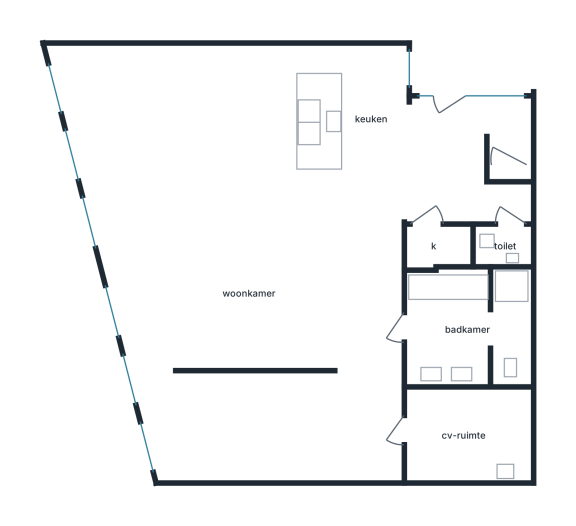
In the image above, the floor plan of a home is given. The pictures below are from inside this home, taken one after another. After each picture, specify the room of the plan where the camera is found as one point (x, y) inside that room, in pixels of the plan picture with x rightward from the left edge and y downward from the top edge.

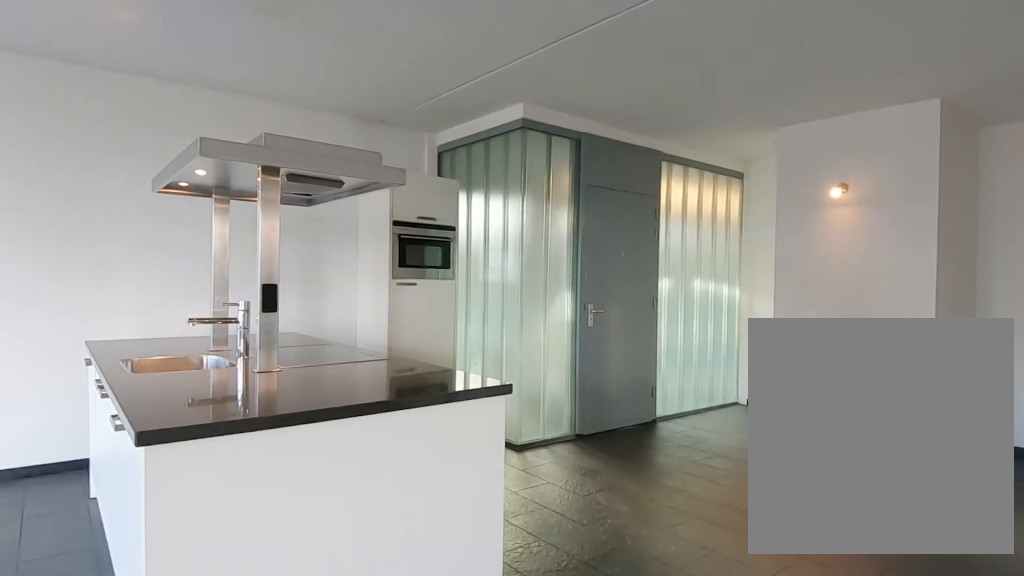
(240, 151)
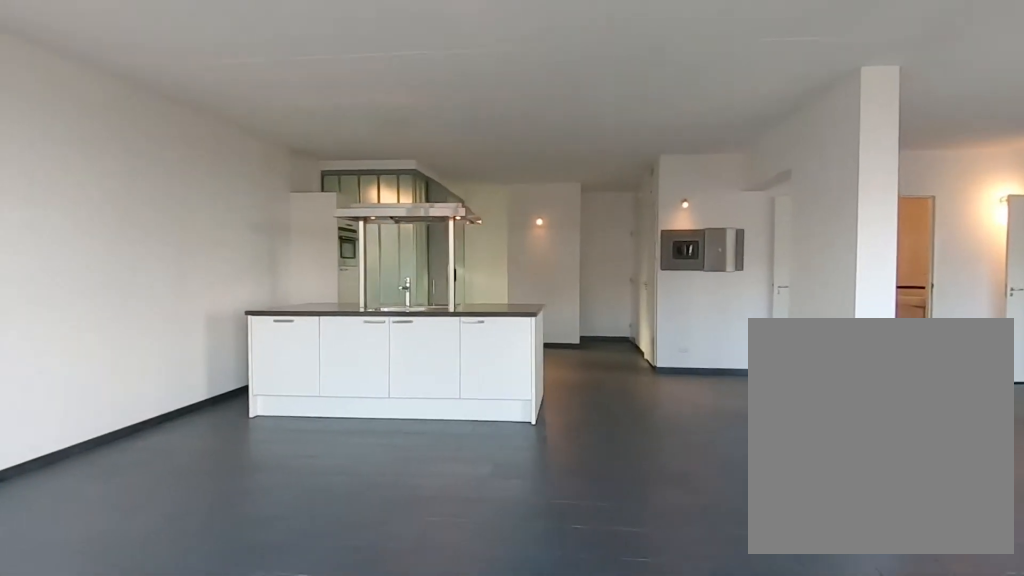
(240, 151)
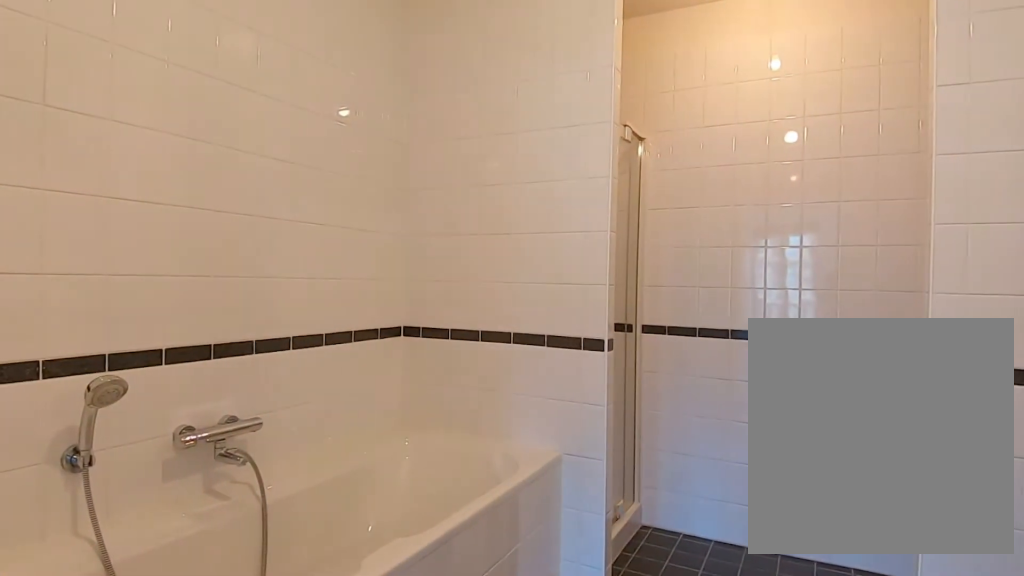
(468, 333)
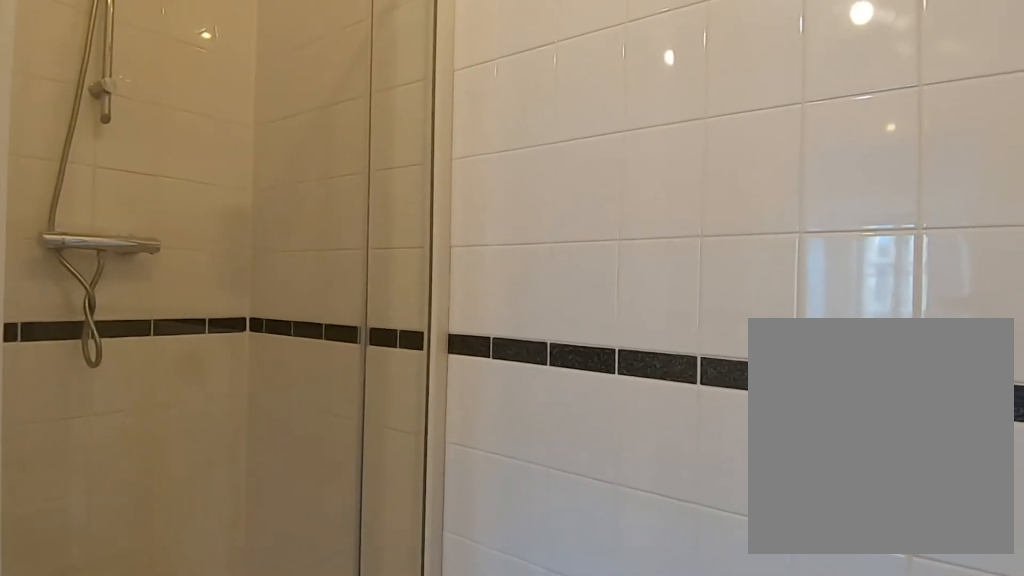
(468, 333)
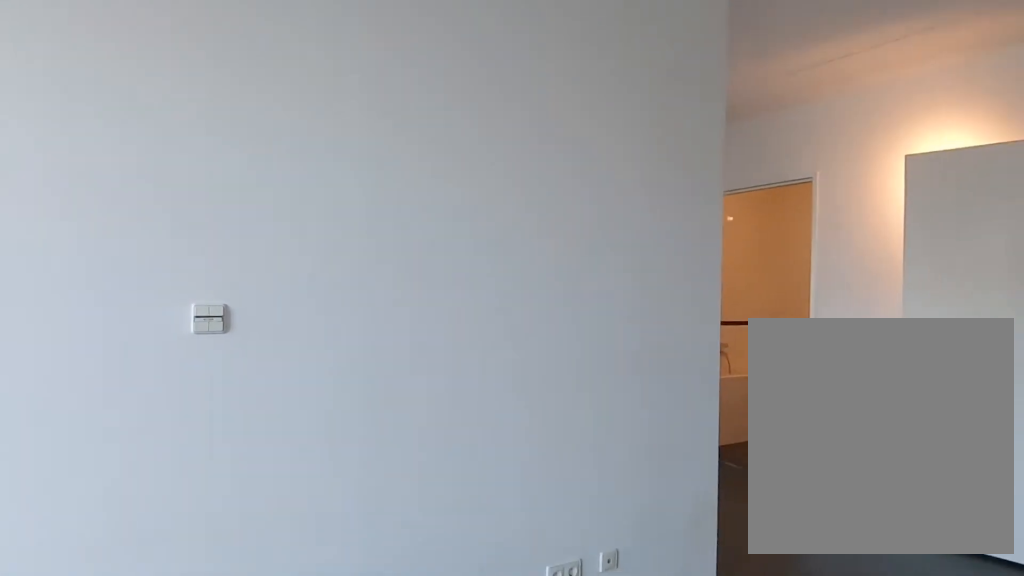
(263, 370)
